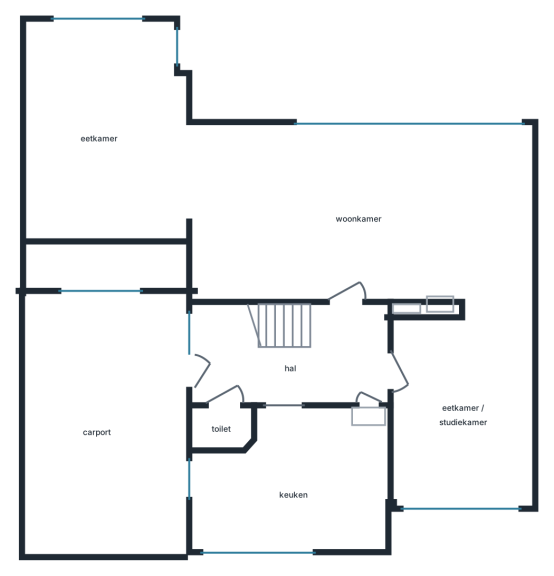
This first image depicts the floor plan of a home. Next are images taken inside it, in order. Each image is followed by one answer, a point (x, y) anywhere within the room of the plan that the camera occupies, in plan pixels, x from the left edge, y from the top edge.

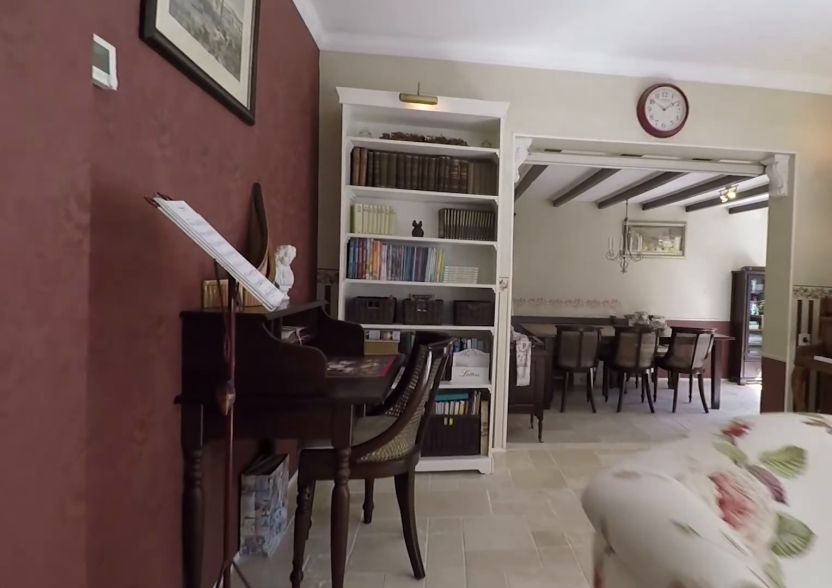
(359, 214)
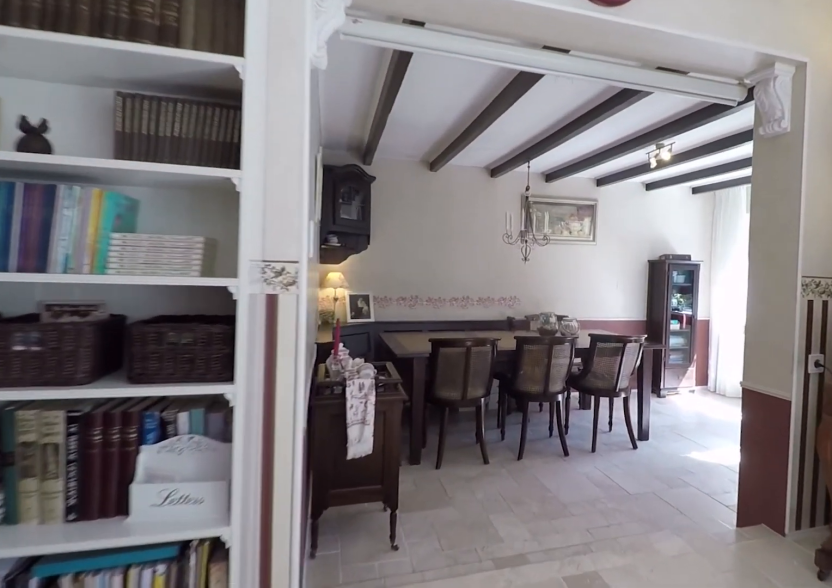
(359, 214)
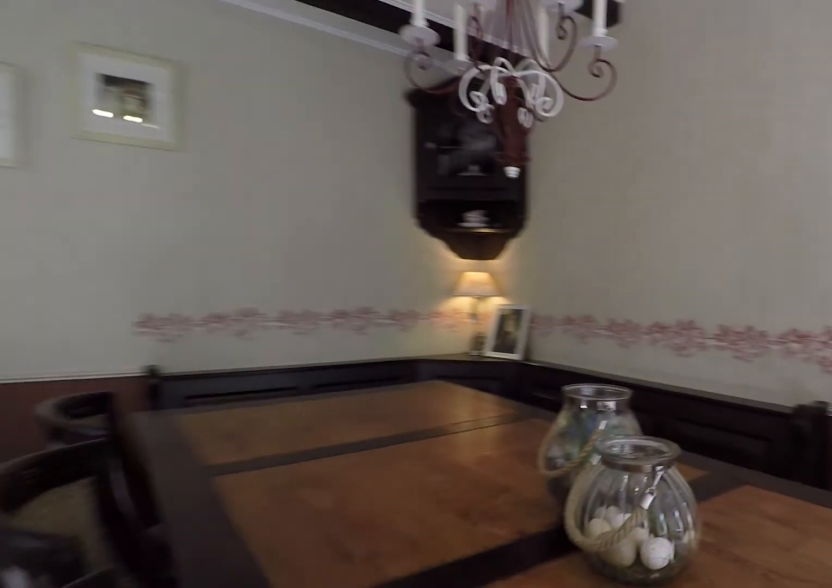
(109, 139)
